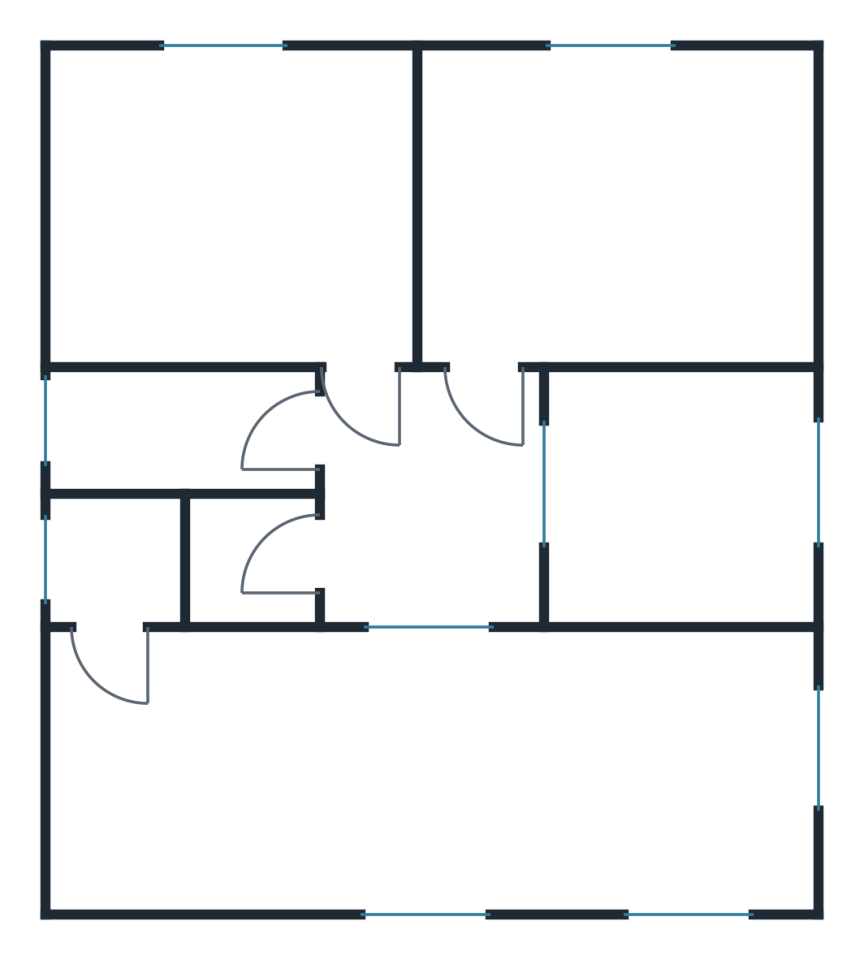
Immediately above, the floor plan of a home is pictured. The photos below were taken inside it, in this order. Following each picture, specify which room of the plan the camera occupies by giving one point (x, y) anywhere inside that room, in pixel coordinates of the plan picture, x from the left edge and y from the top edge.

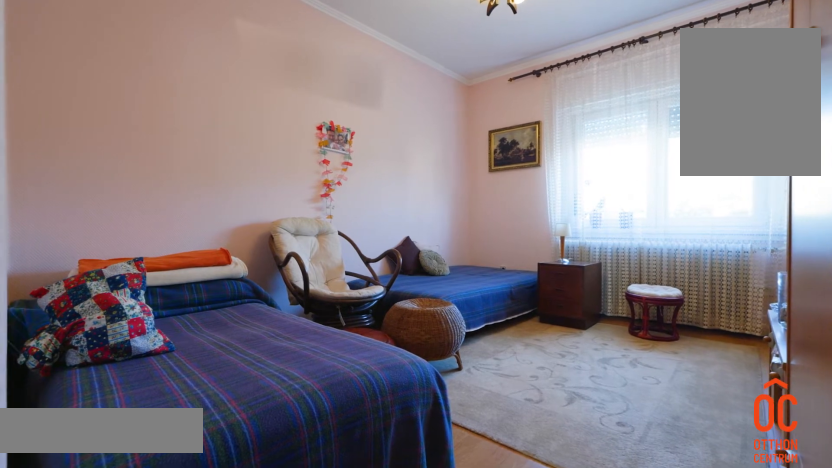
(259, 189)
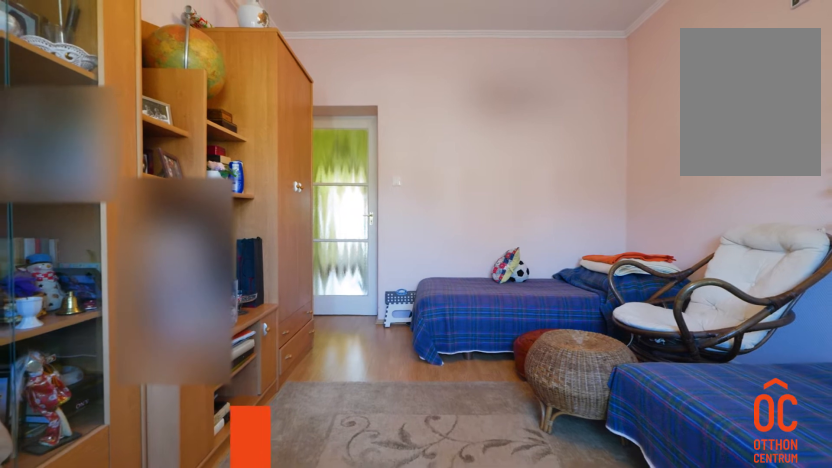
(259, 190)
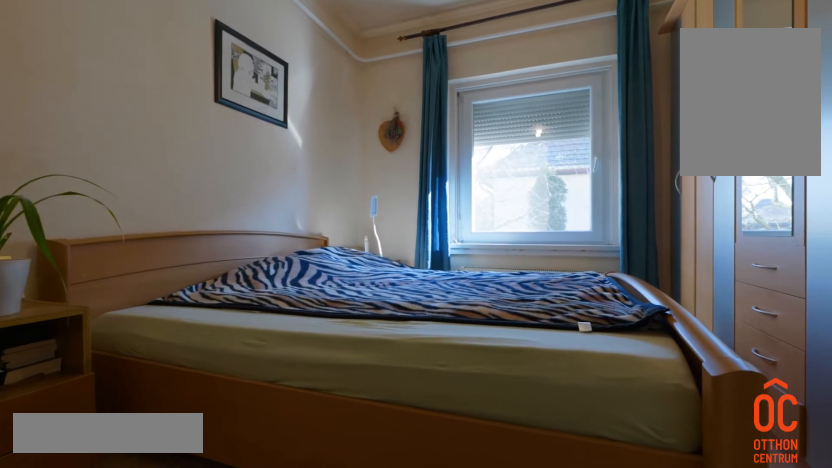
(704, 488)
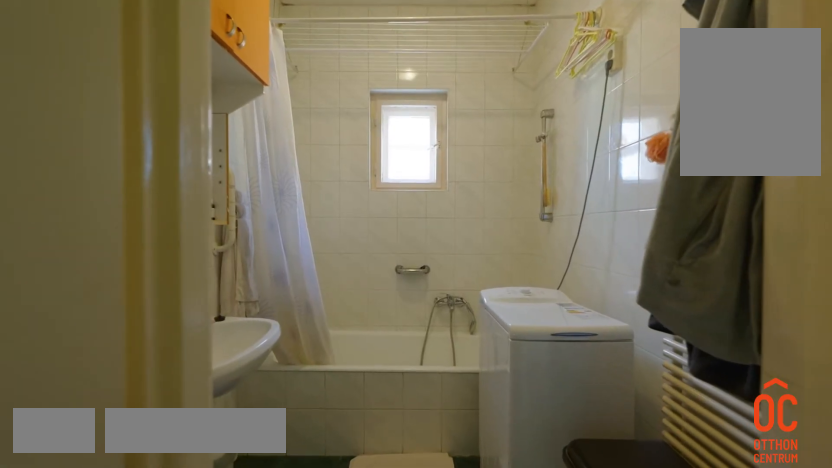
(246, 430)
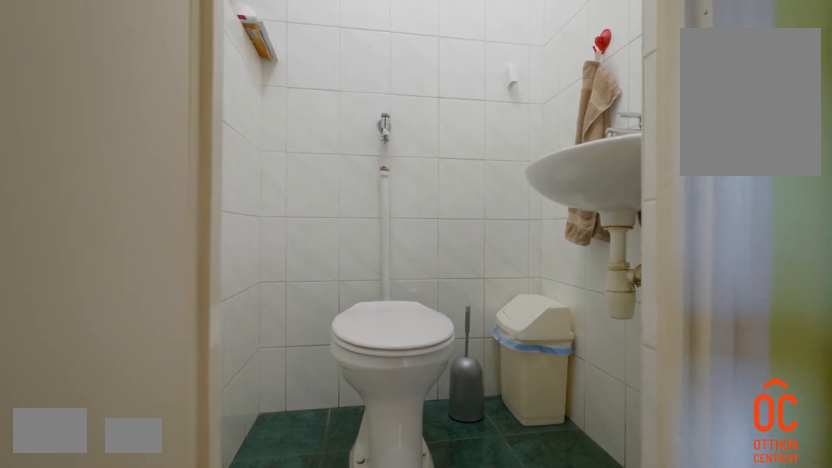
(246, 560)
